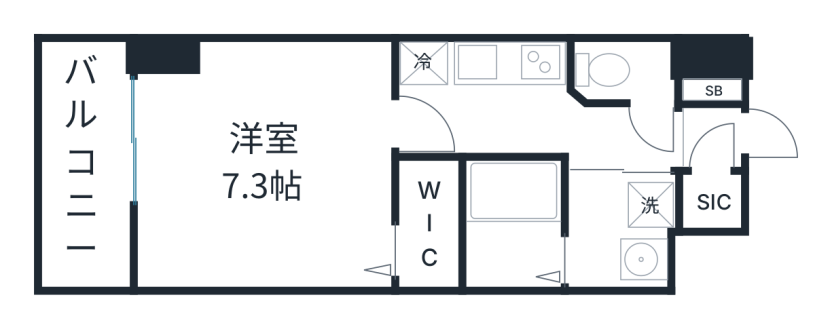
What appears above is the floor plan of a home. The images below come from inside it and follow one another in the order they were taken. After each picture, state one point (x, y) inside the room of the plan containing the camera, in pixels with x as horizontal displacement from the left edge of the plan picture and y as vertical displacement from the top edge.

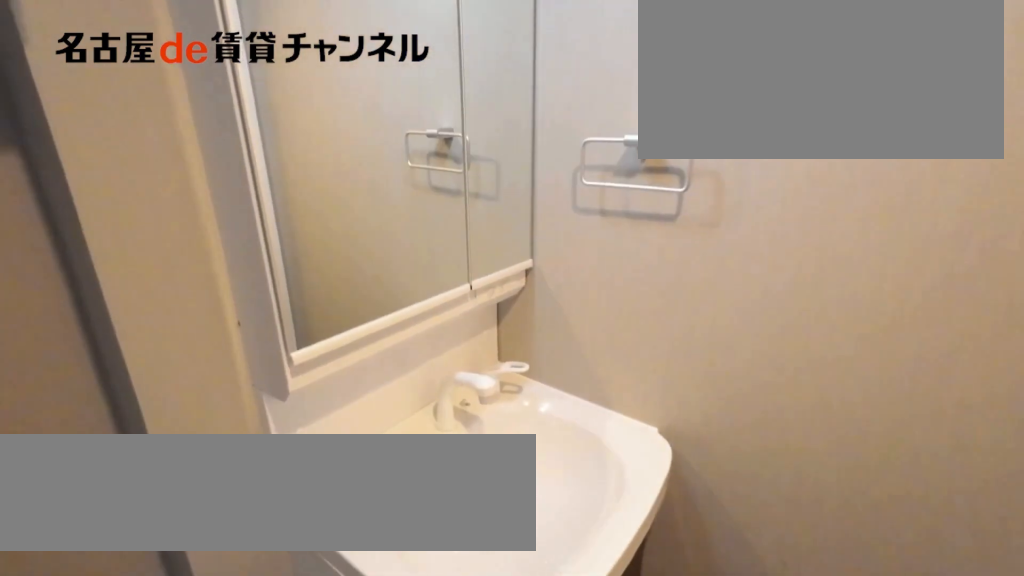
(621, 232)
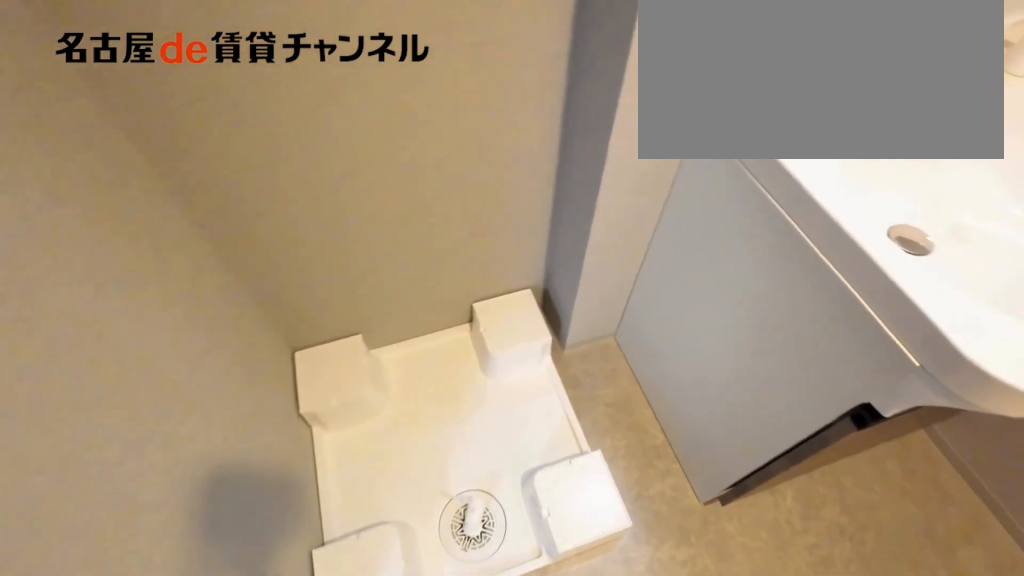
(621, 232)
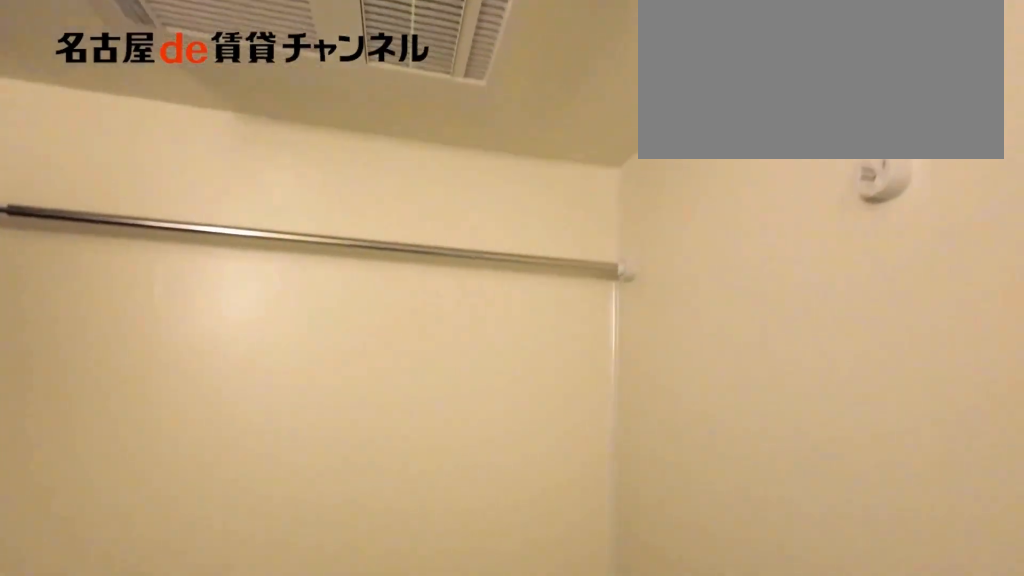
(513, 225)
